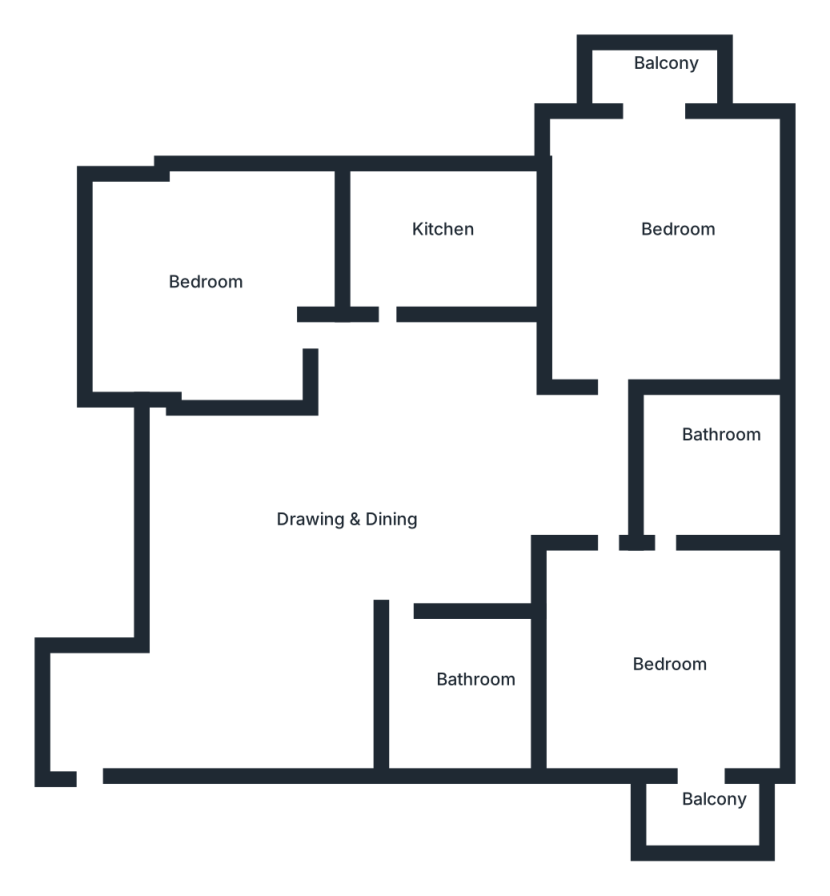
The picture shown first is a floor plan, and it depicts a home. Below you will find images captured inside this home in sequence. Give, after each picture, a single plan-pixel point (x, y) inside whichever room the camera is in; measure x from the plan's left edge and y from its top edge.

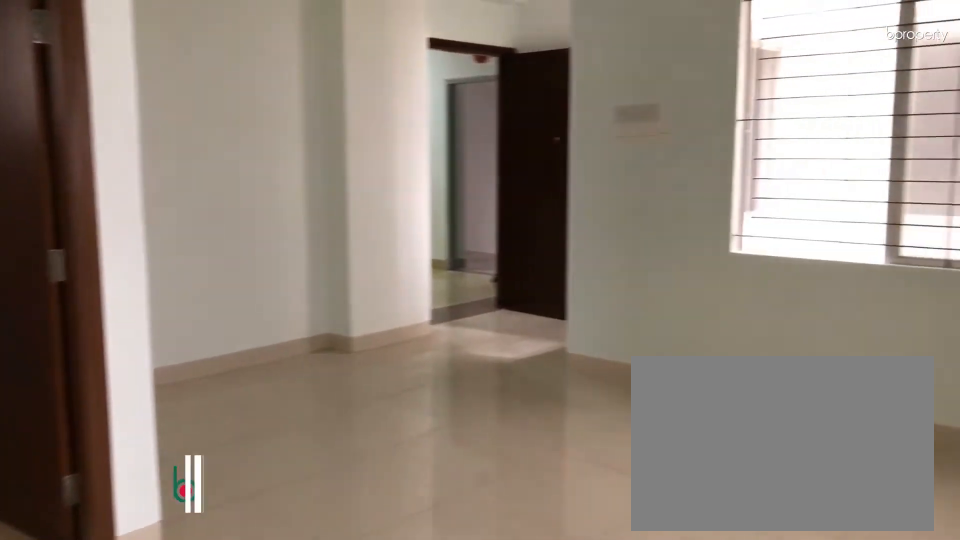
(357, 505)
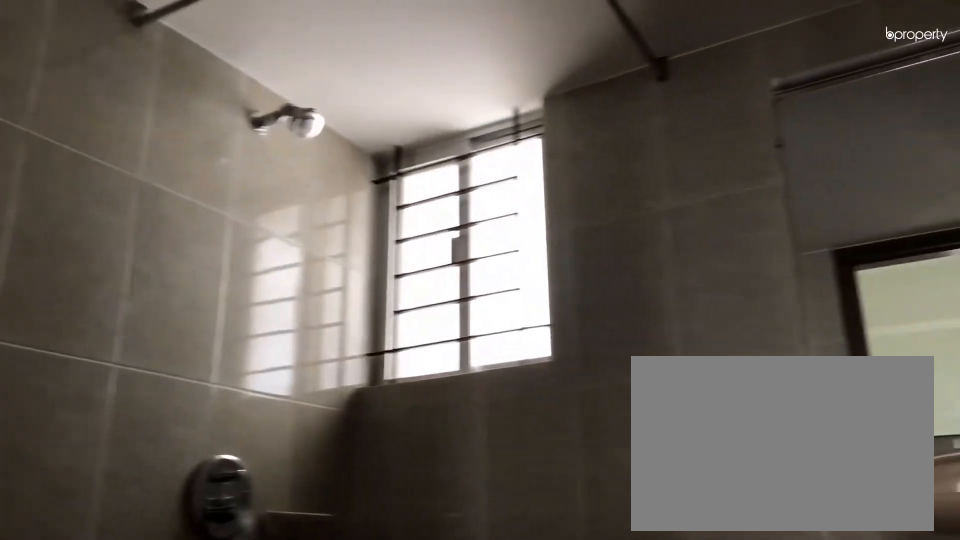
(454, 683)
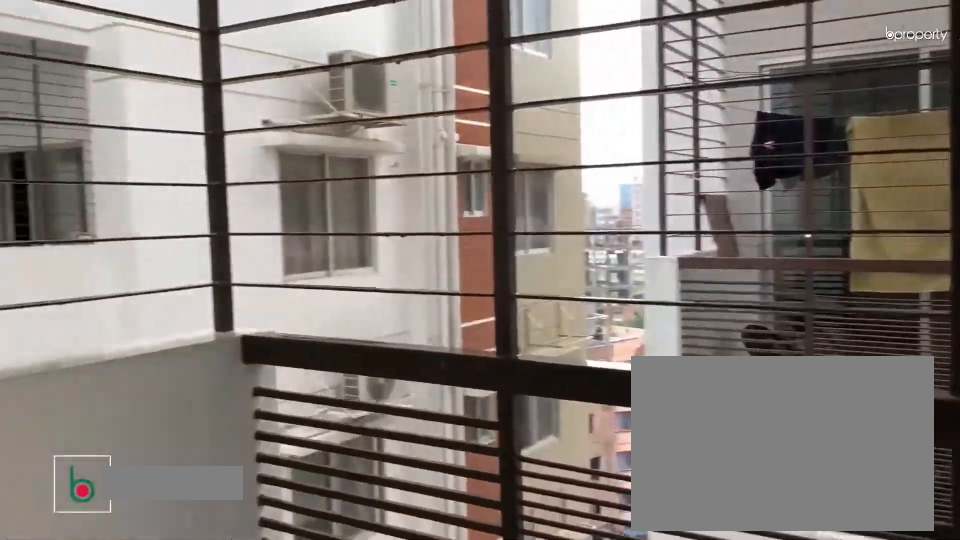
(702, 811)
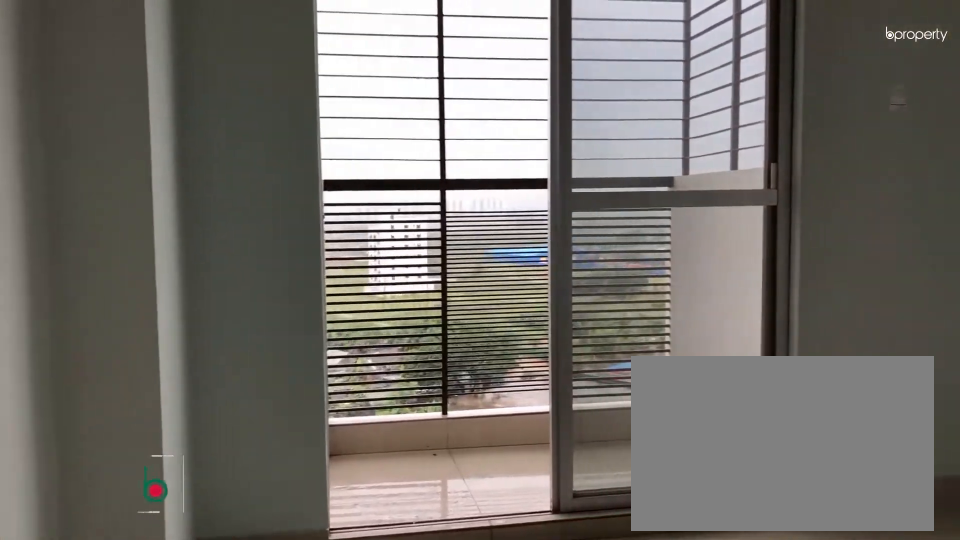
(668, 227)
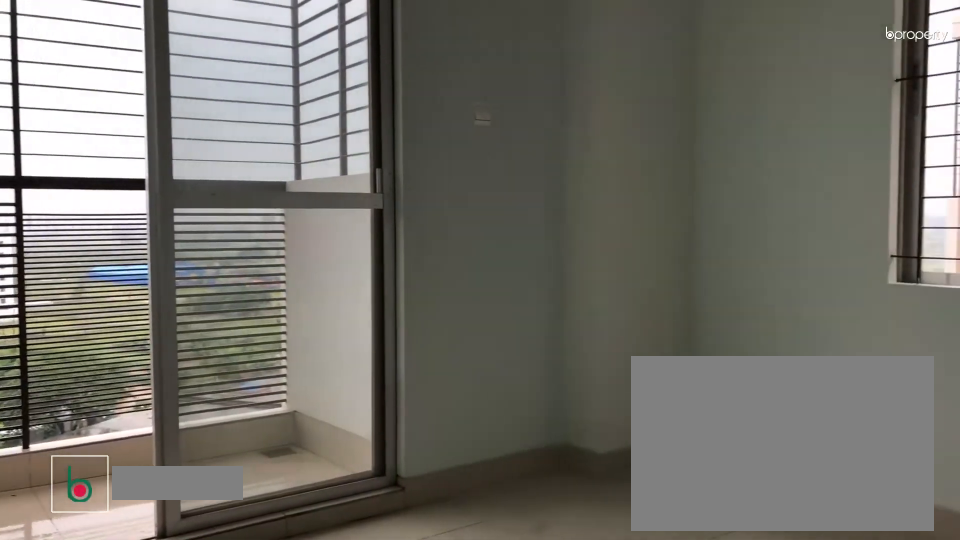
(668, 227)
